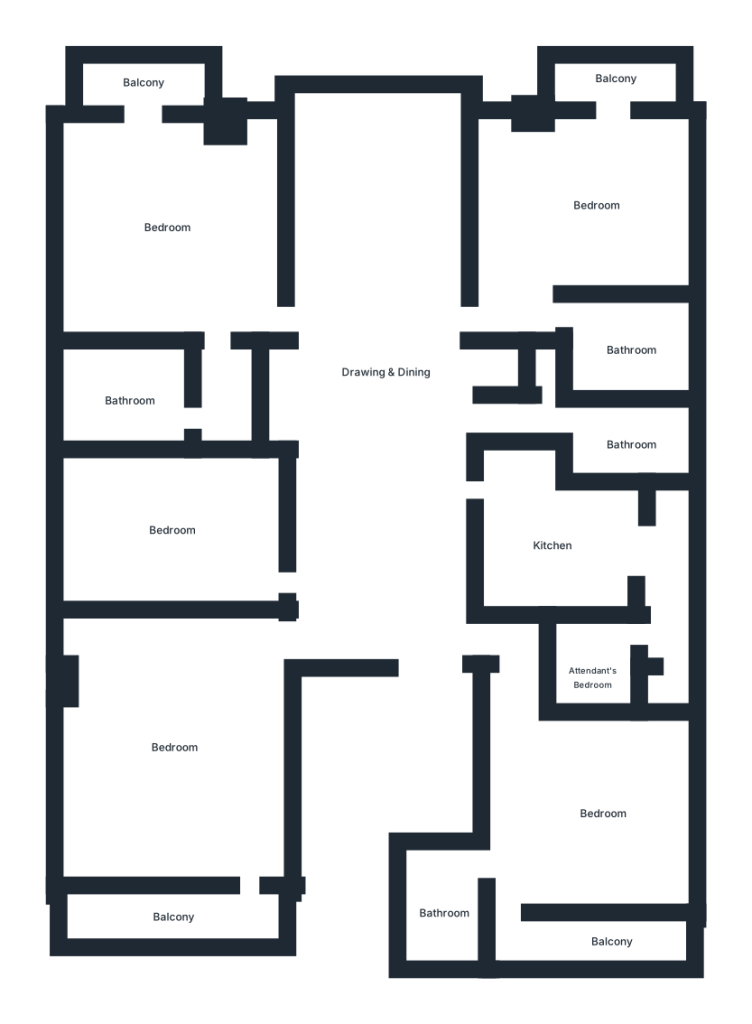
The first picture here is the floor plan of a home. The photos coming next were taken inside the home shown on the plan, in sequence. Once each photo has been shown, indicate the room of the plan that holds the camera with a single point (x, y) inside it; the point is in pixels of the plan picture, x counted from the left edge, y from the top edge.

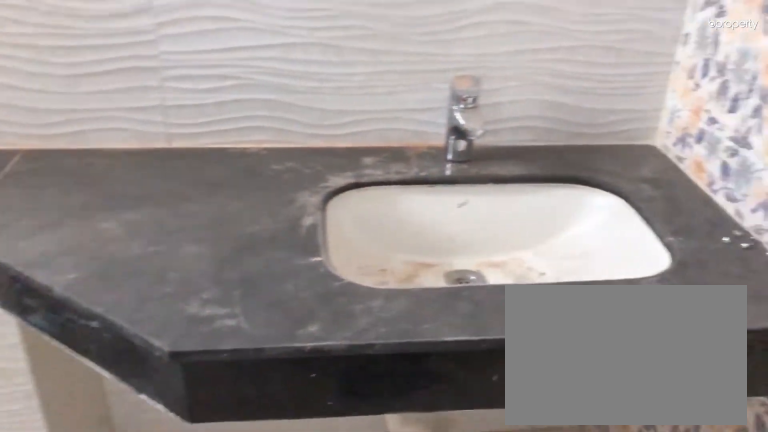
(130, 393)
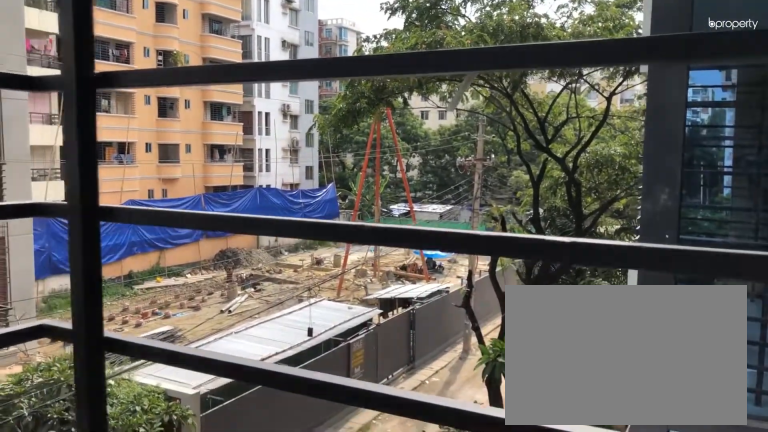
(138, 77)
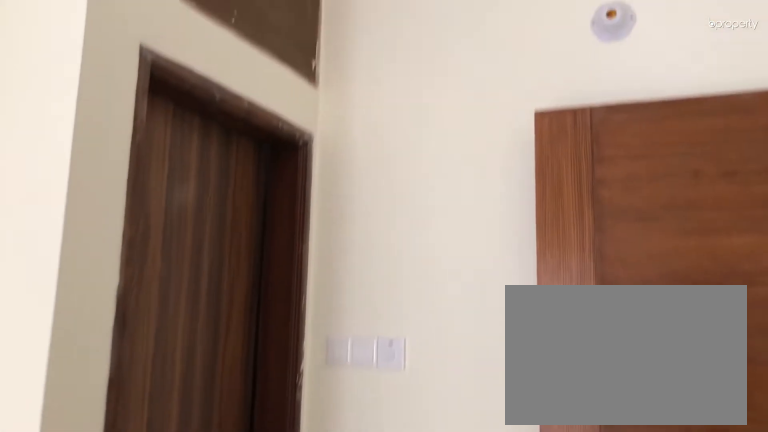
(592, 194)
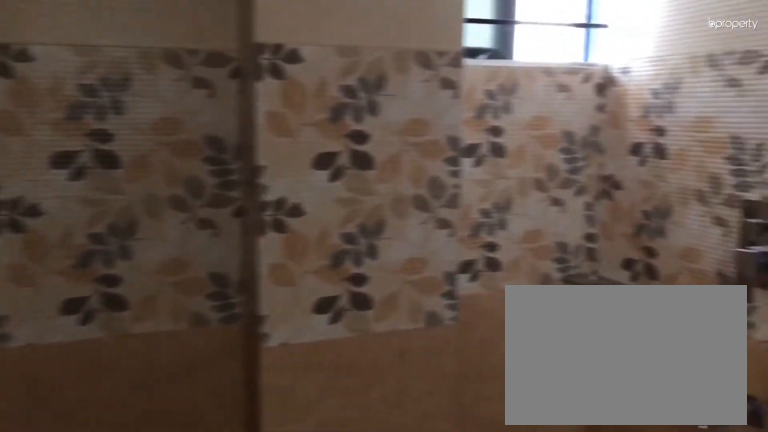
(627, 349)
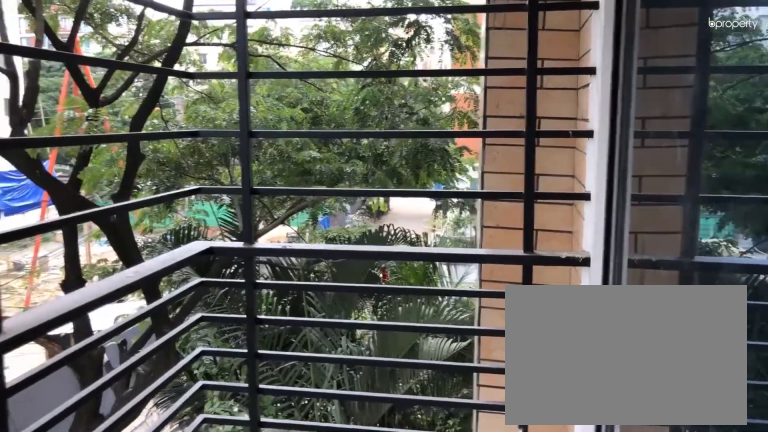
(611, 82)
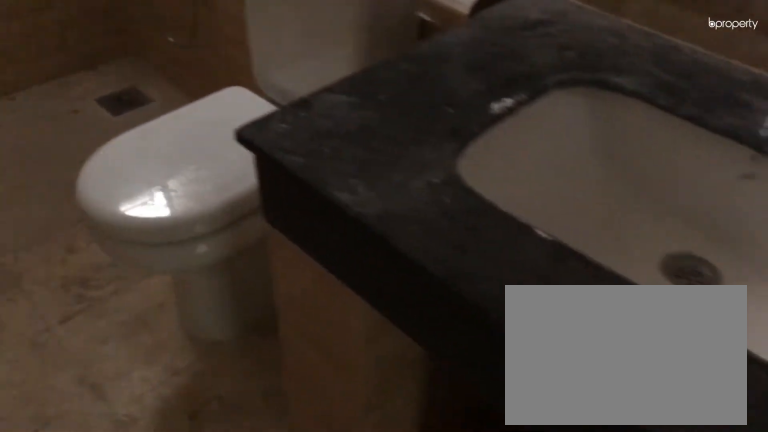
(629, 437)
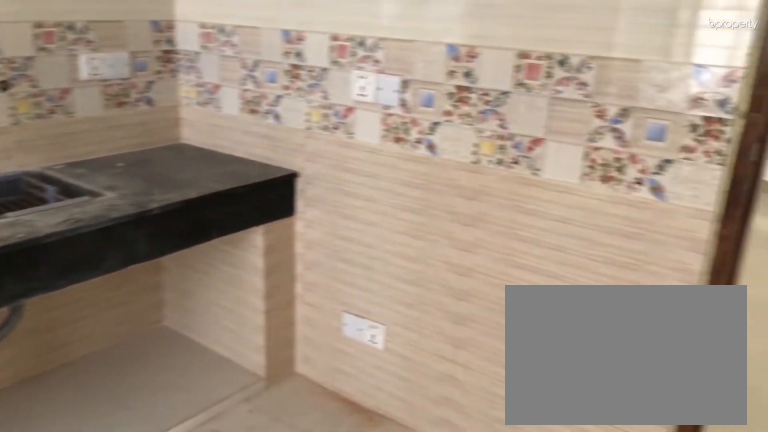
(564, 548)
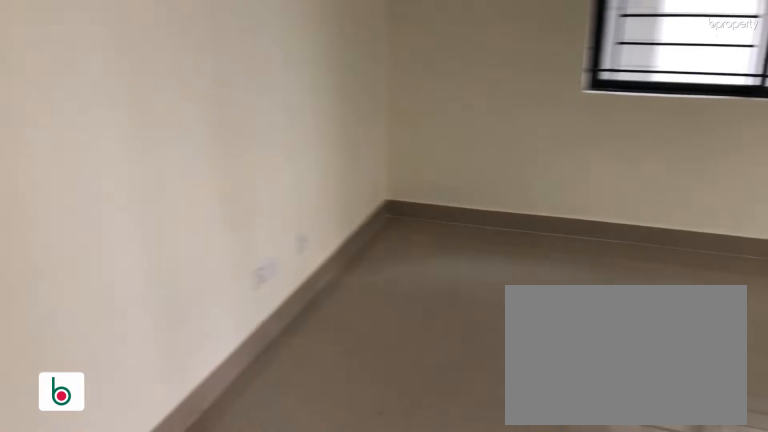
(597, 815)
